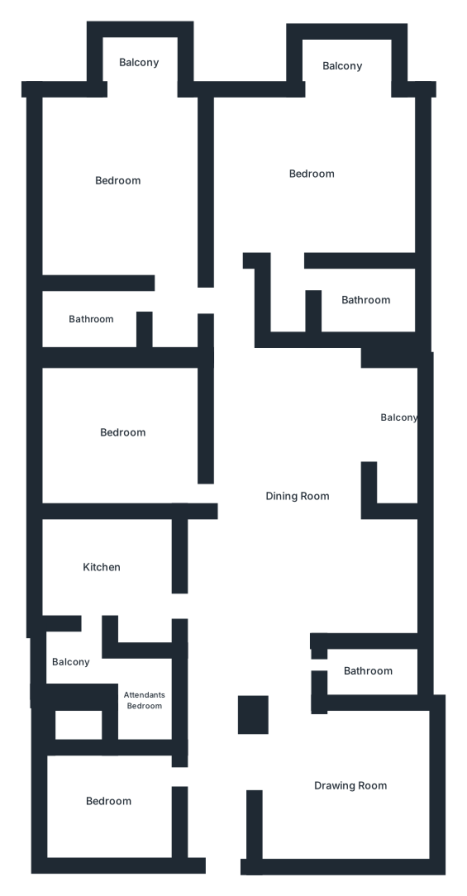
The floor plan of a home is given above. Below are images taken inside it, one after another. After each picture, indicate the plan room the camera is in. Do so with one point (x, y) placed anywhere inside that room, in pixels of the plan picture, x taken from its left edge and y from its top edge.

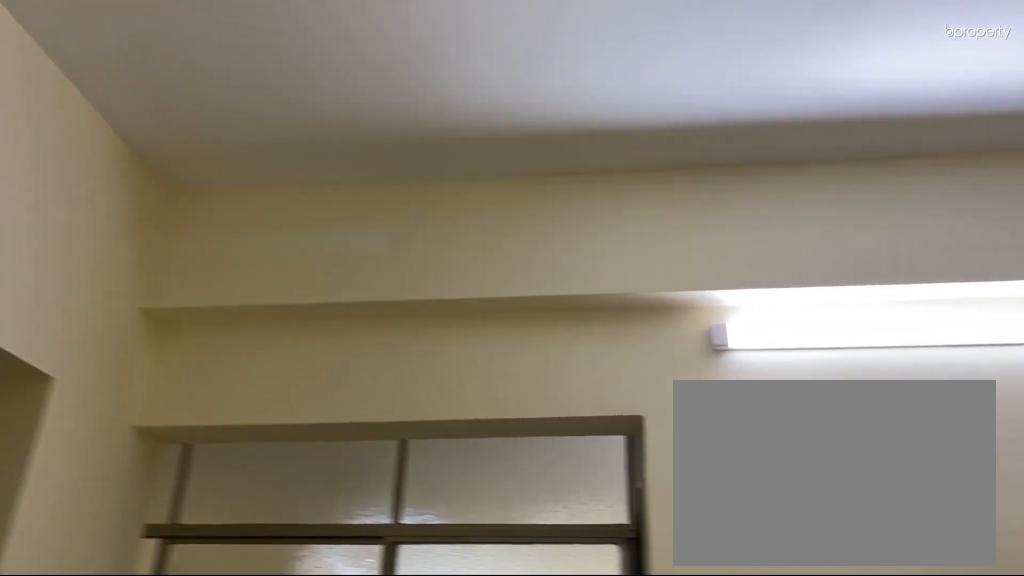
(347, 783)
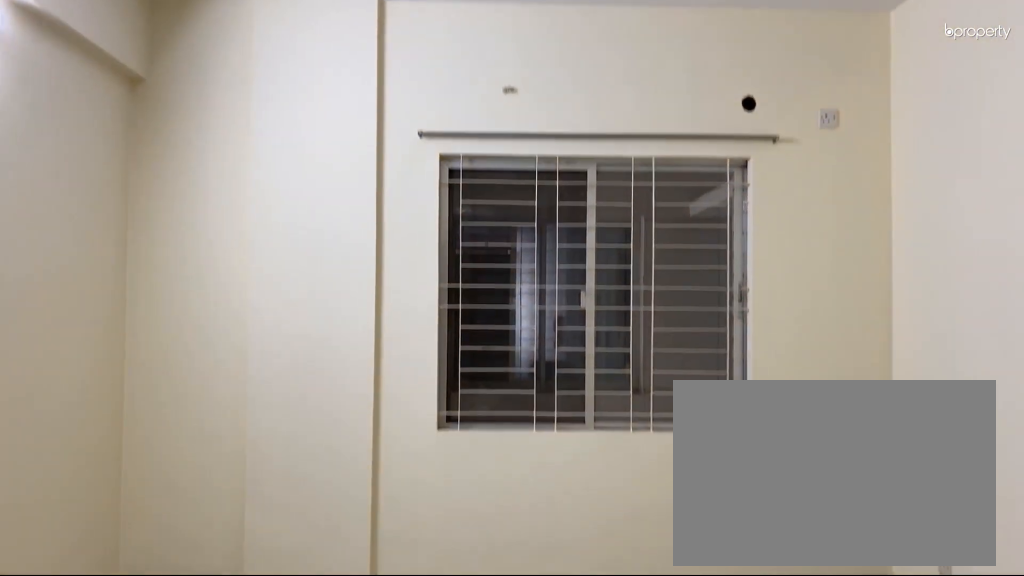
(347, 783)
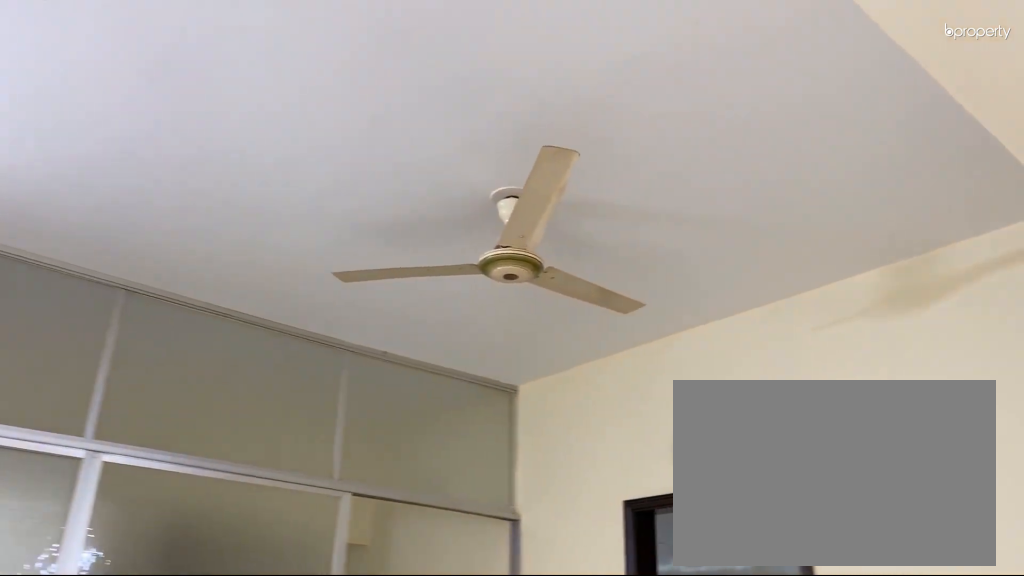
(295, 497)
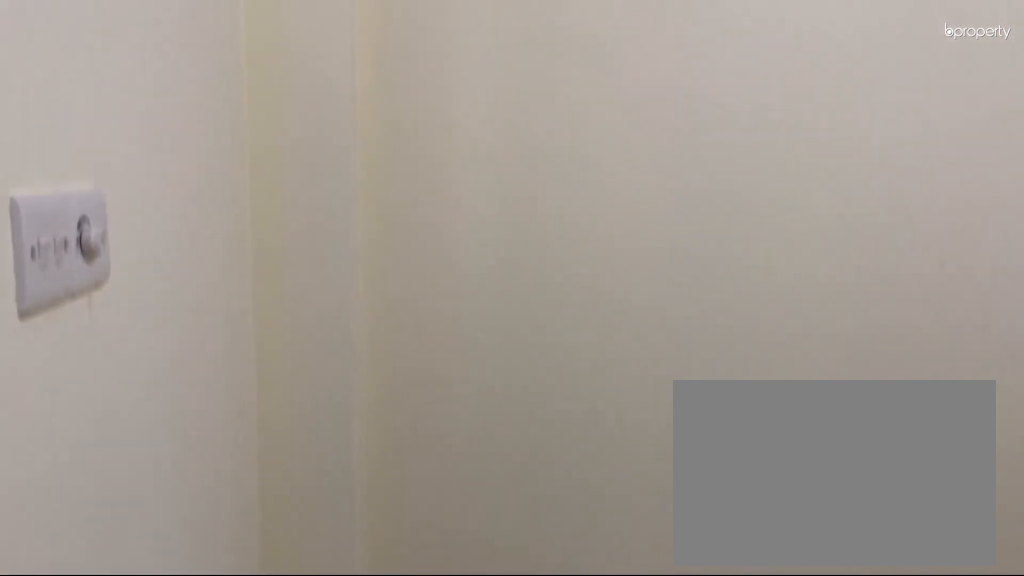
(107, 799)
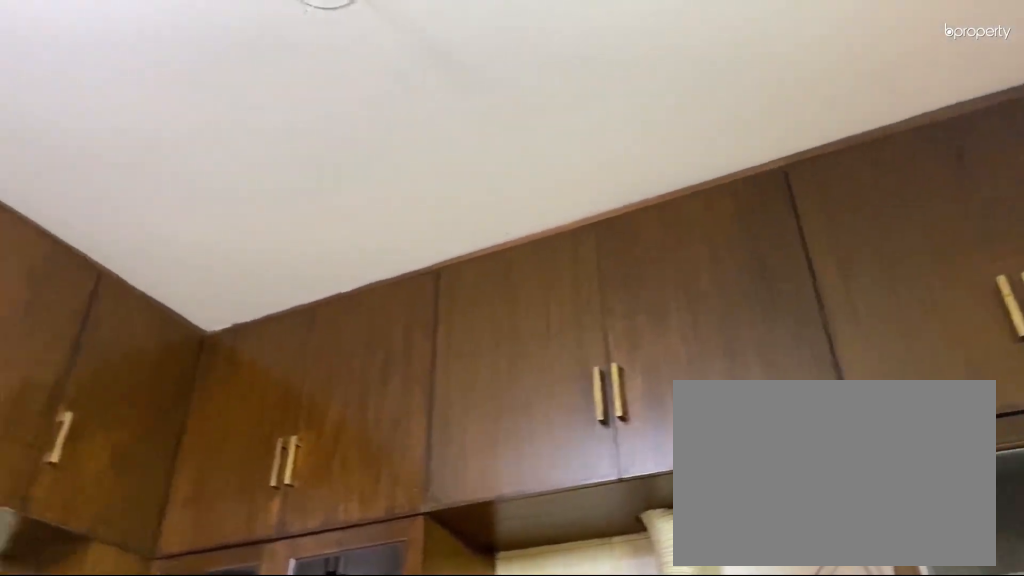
(104, 566)
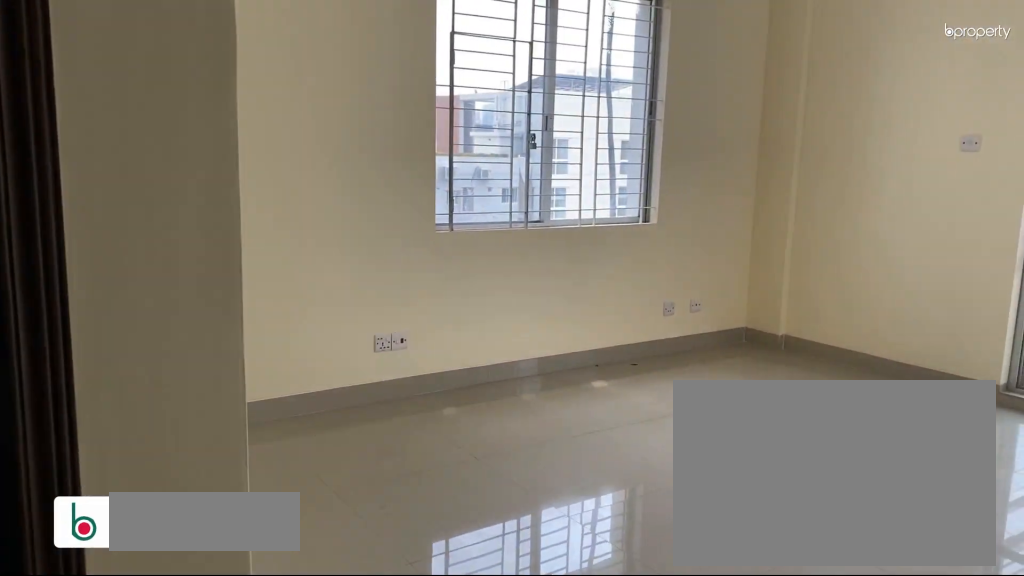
(117, 186)
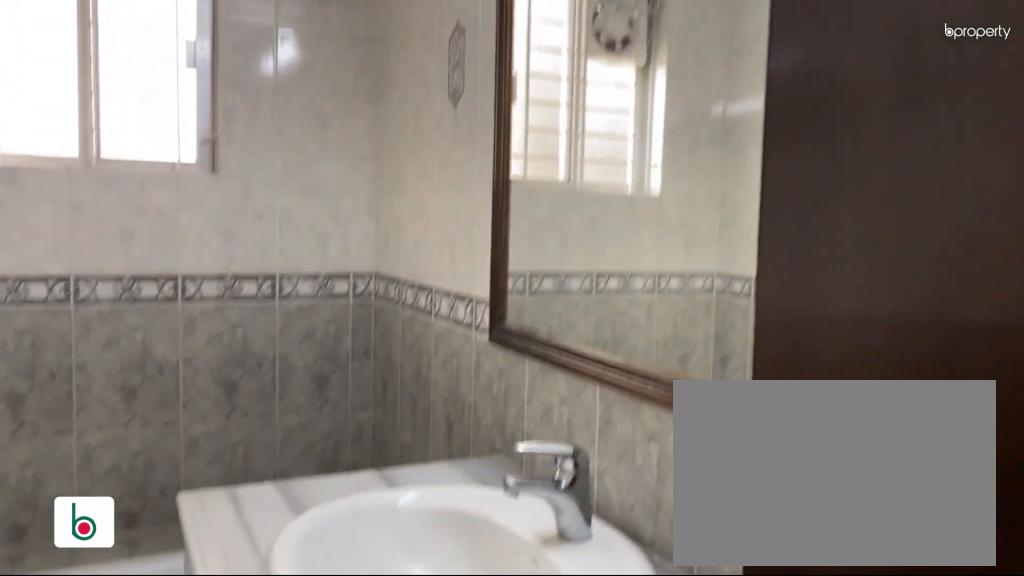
(98, 316)
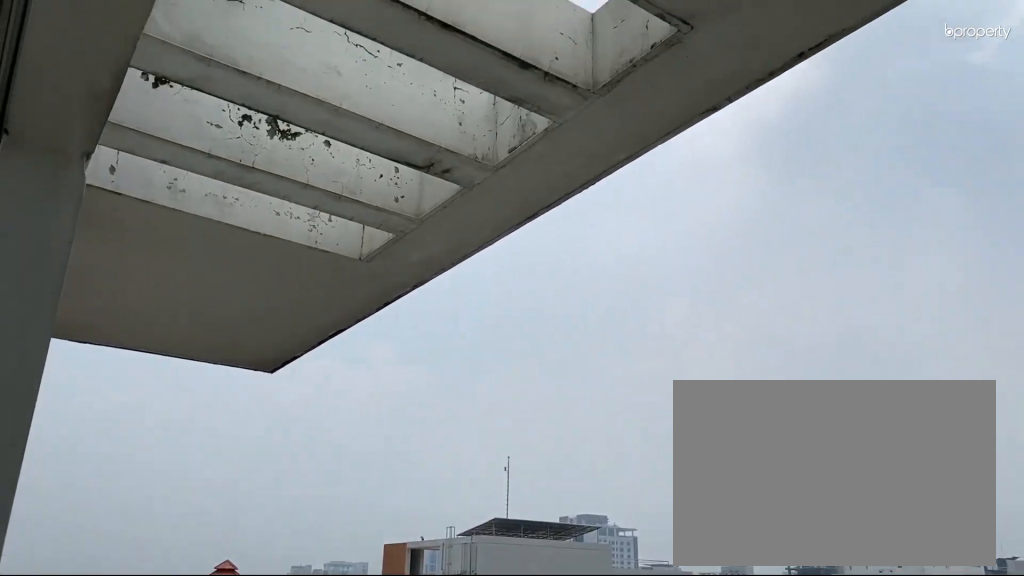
(140, 63)
